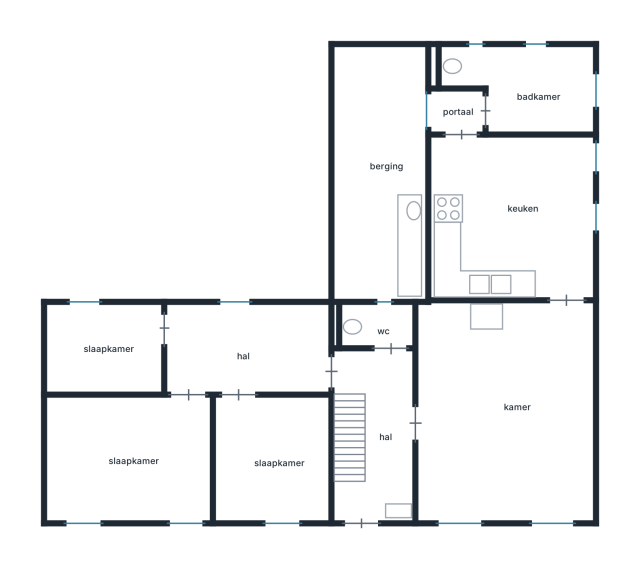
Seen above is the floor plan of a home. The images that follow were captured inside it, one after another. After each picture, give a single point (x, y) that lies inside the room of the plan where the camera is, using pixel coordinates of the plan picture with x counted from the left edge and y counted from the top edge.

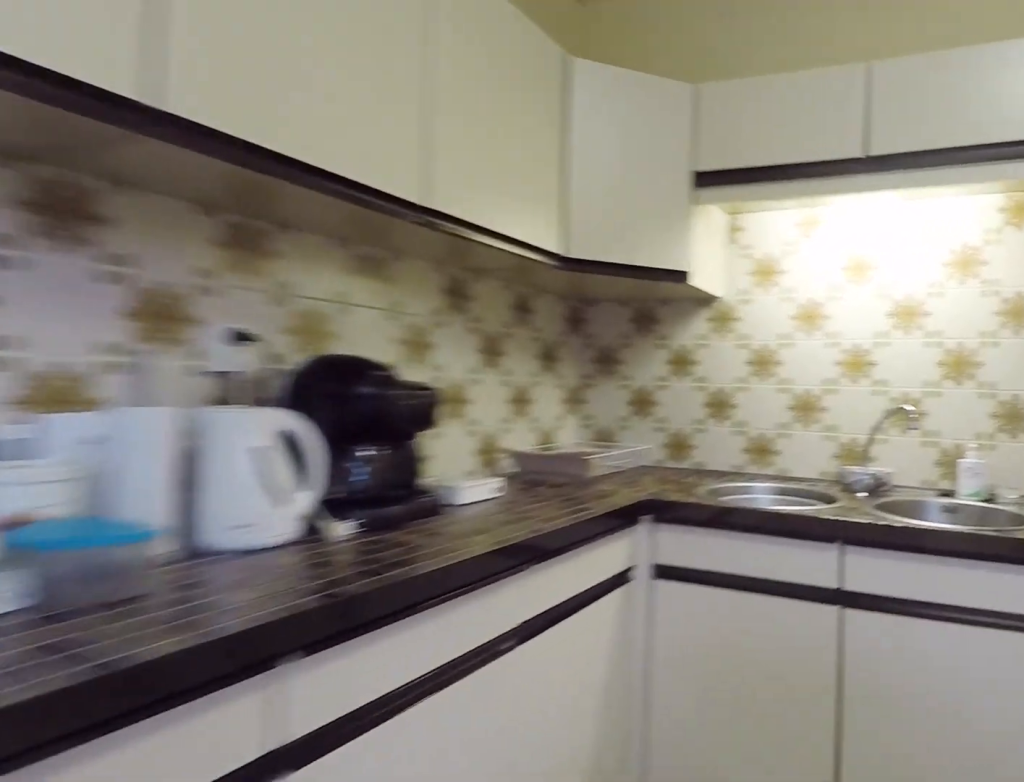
(510, 219)
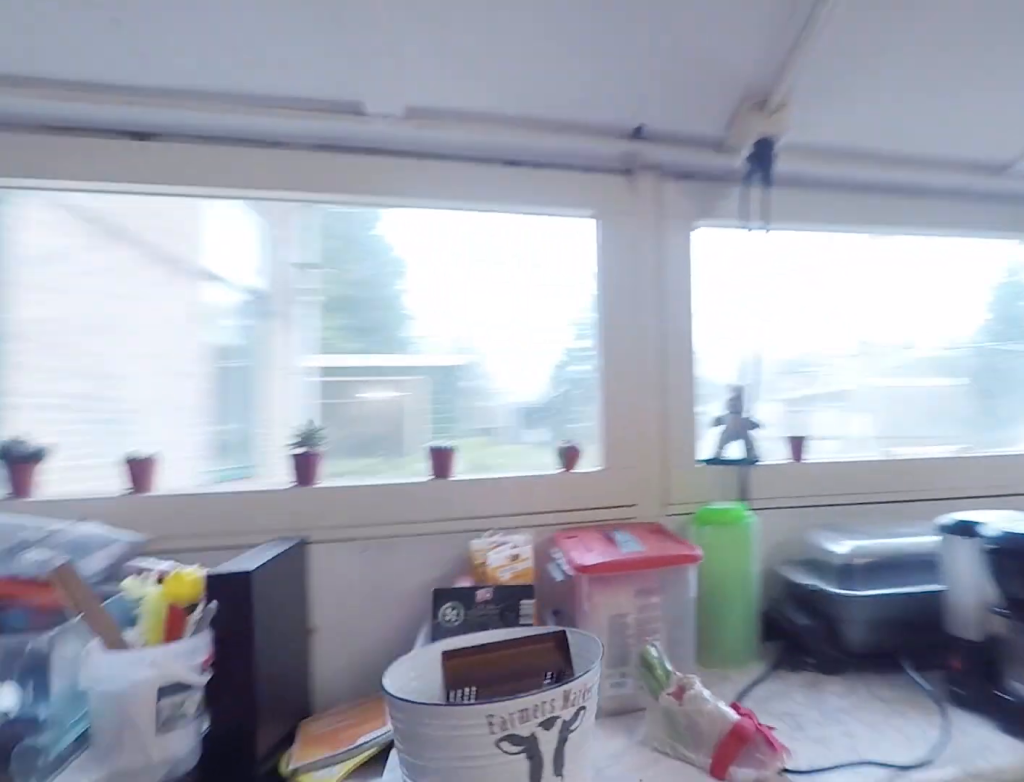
(410, 245)
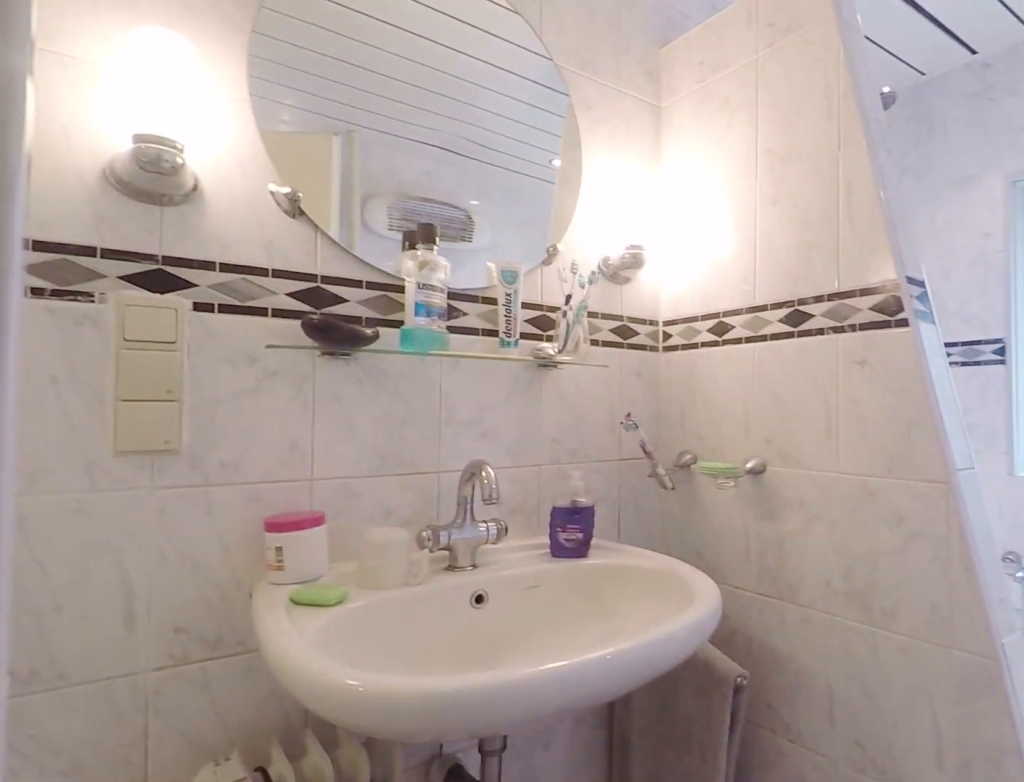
(527, 87)
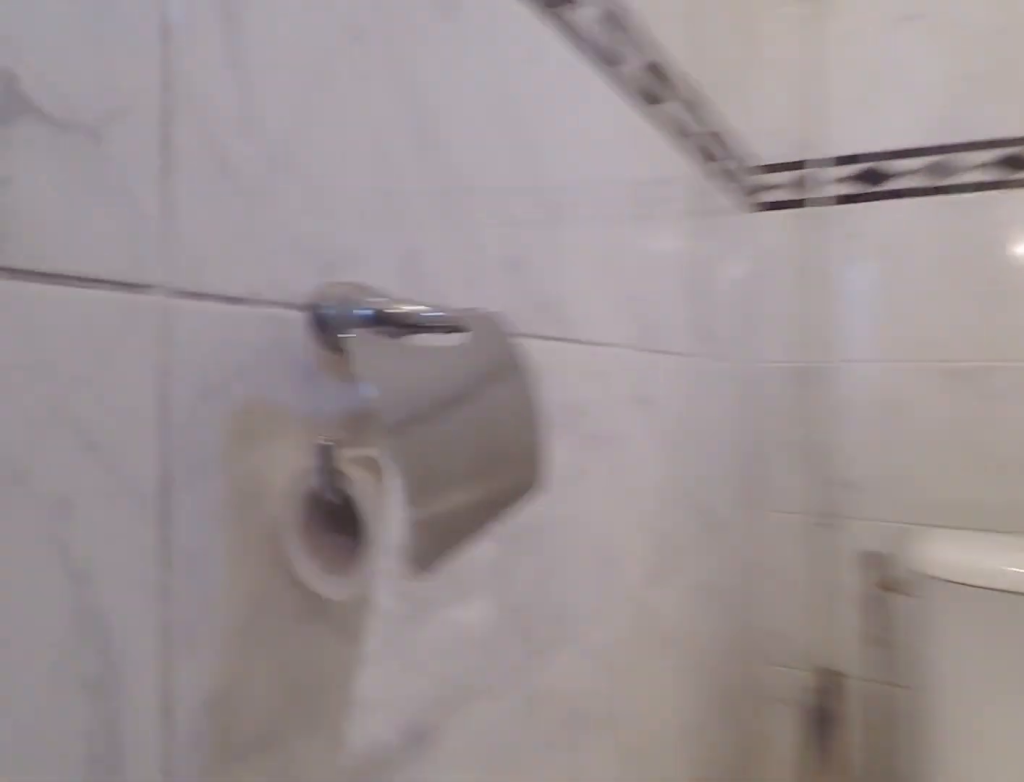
(527, 87)
